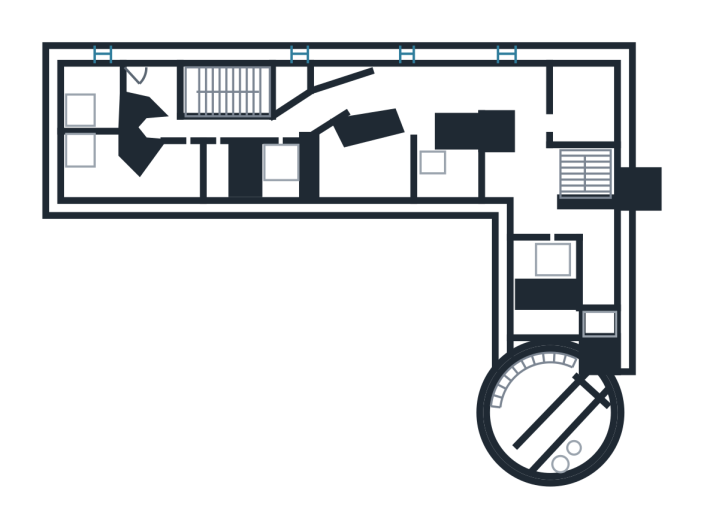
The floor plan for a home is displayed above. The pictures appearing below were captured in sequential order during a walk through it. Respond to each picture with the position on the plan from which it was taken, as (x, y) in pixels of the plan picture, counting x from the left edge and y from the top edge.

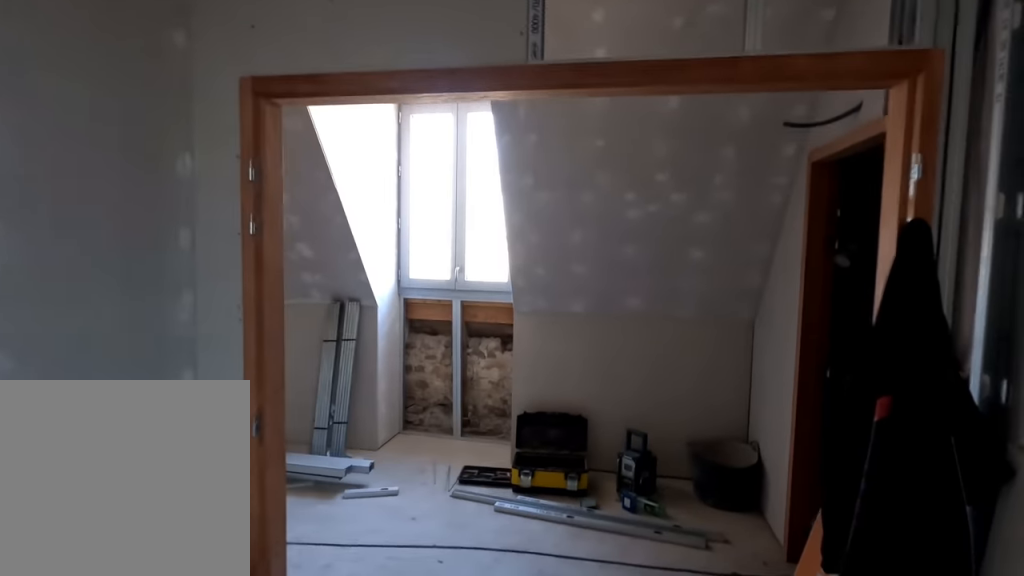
(531, 131)
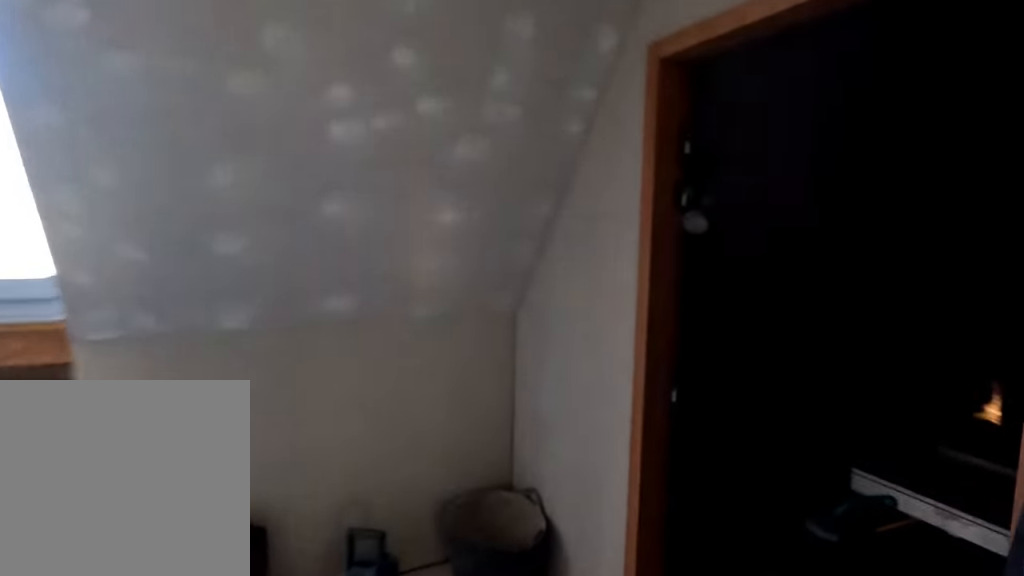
(536, 114)
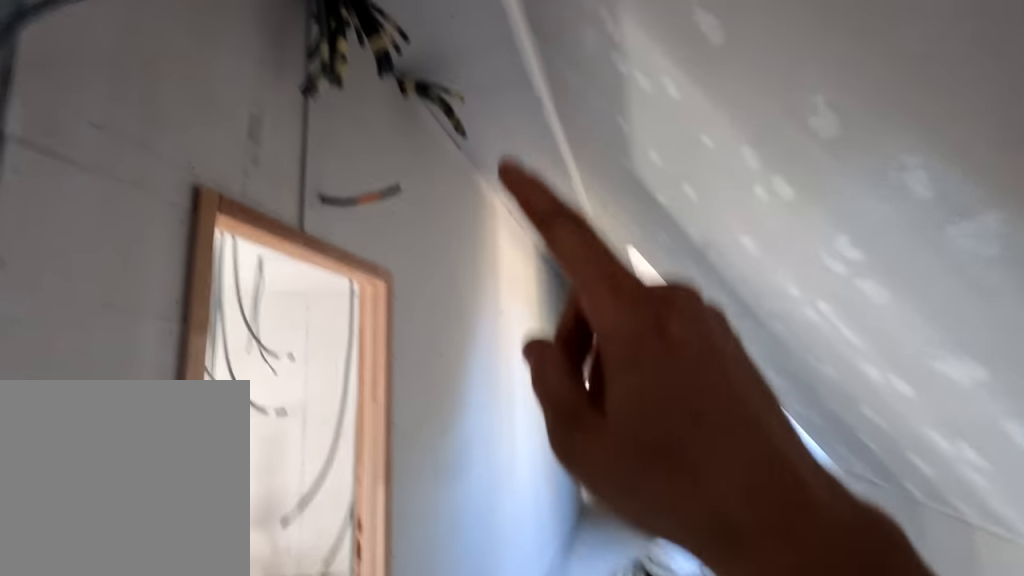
(466, 93)
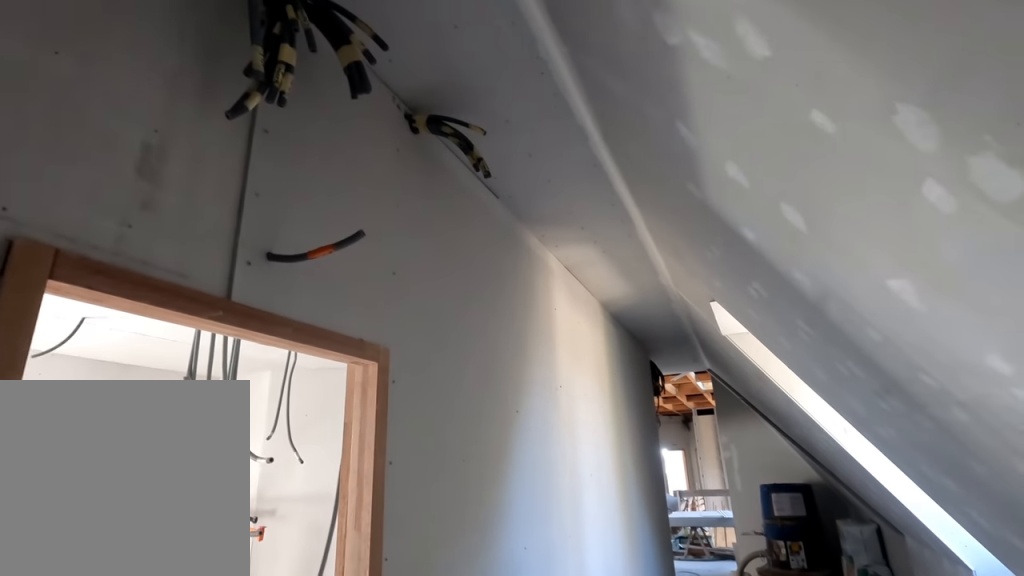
(455, 93)
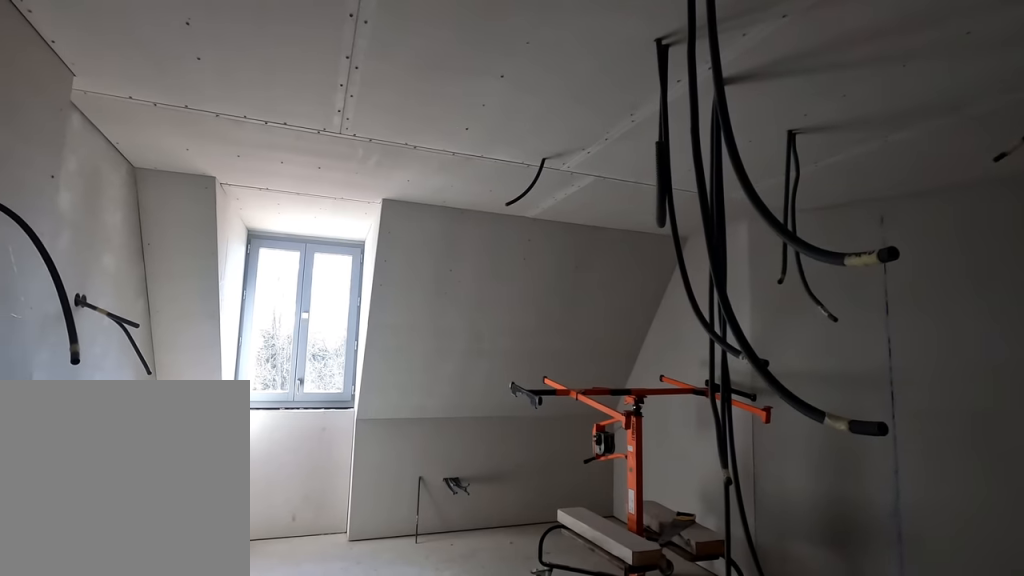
(462, 109)
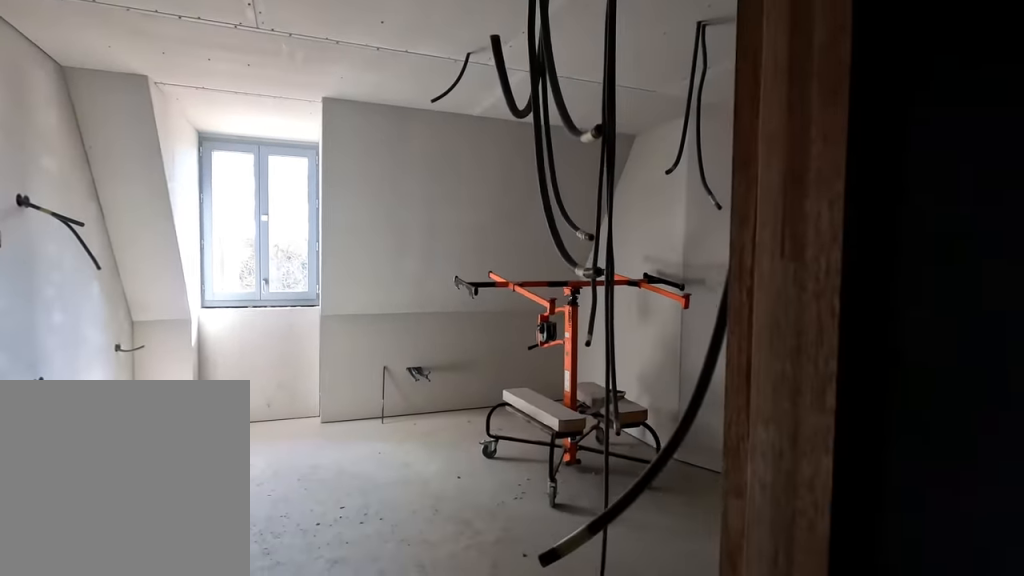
(461, 103)
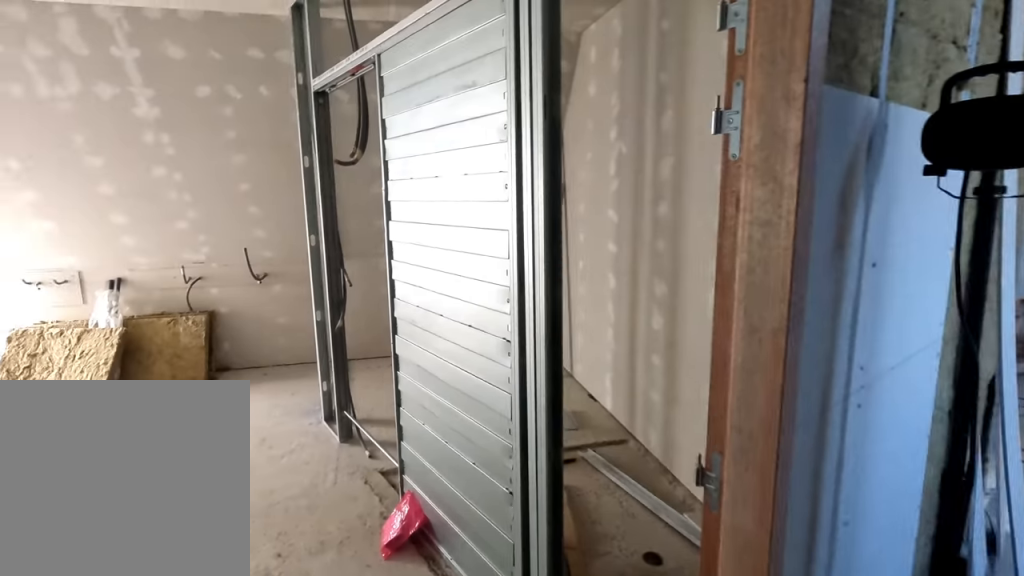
(336, 114)
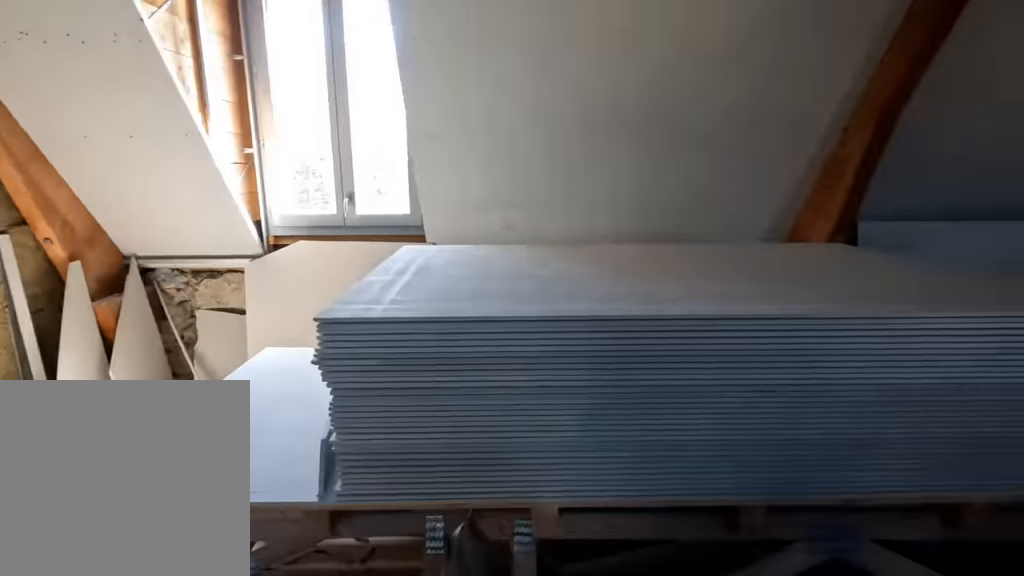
(272, 125)
